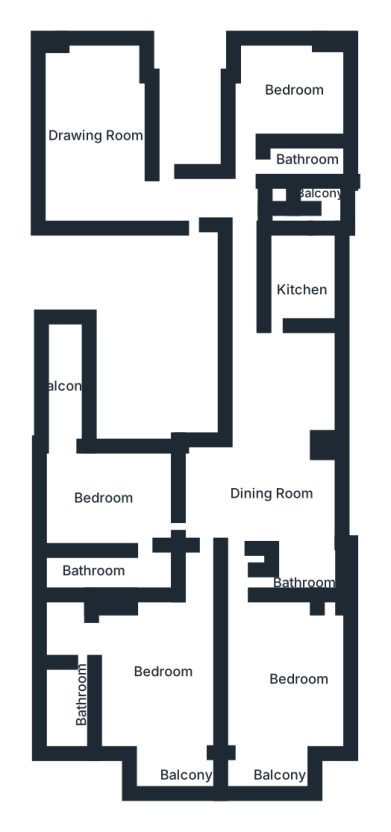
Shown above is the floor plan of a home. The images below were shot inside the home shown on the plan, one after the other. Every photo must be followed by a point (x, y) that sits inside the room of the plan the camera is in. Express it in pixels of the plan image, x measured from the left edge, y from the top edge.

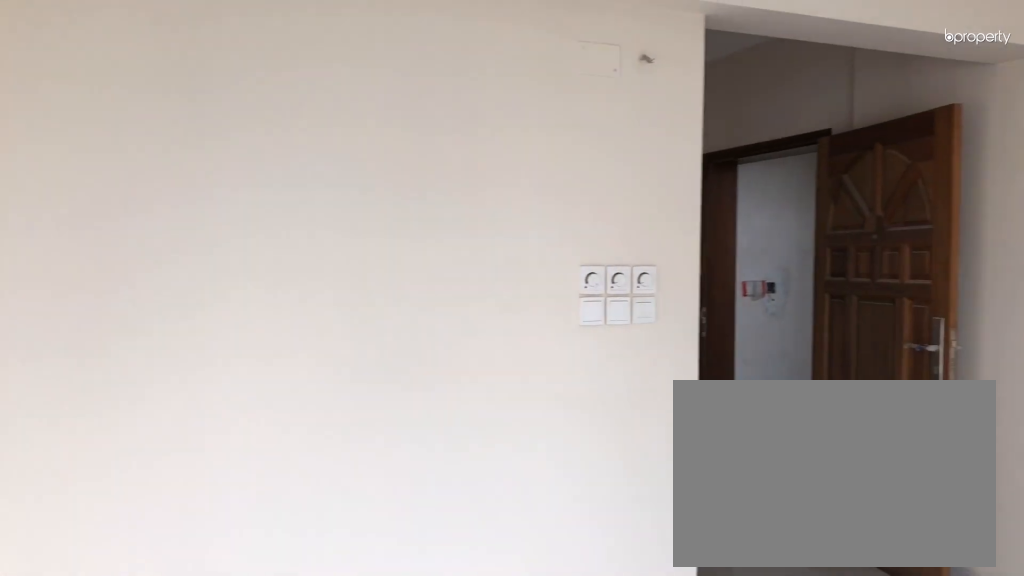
(97, 157)
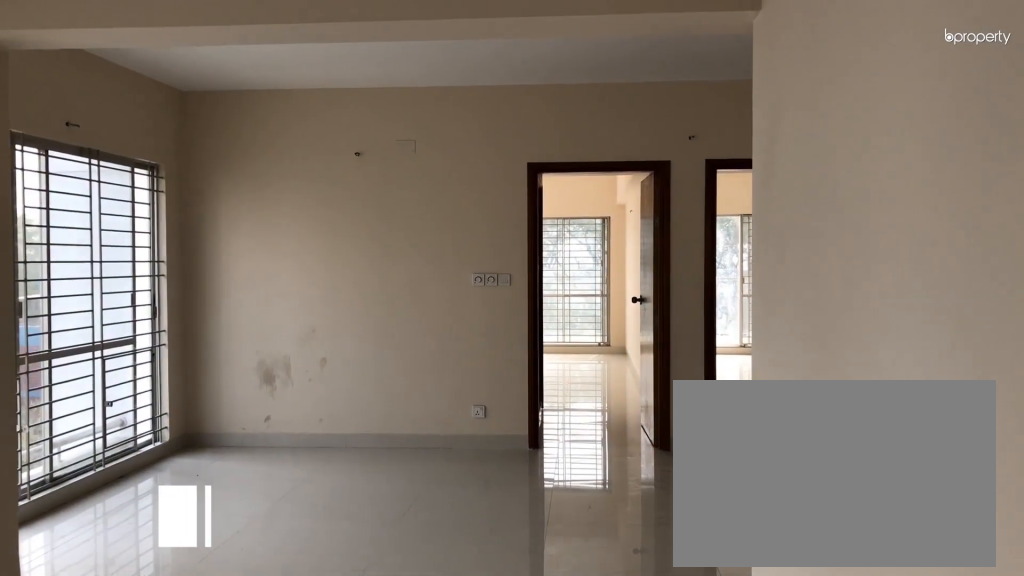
(255, 455)
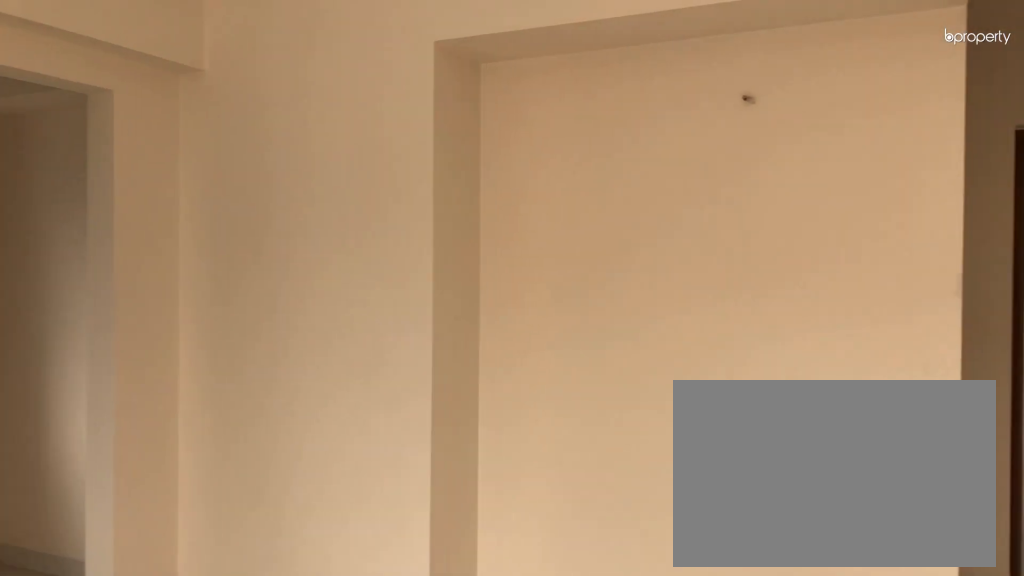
(152, 700)
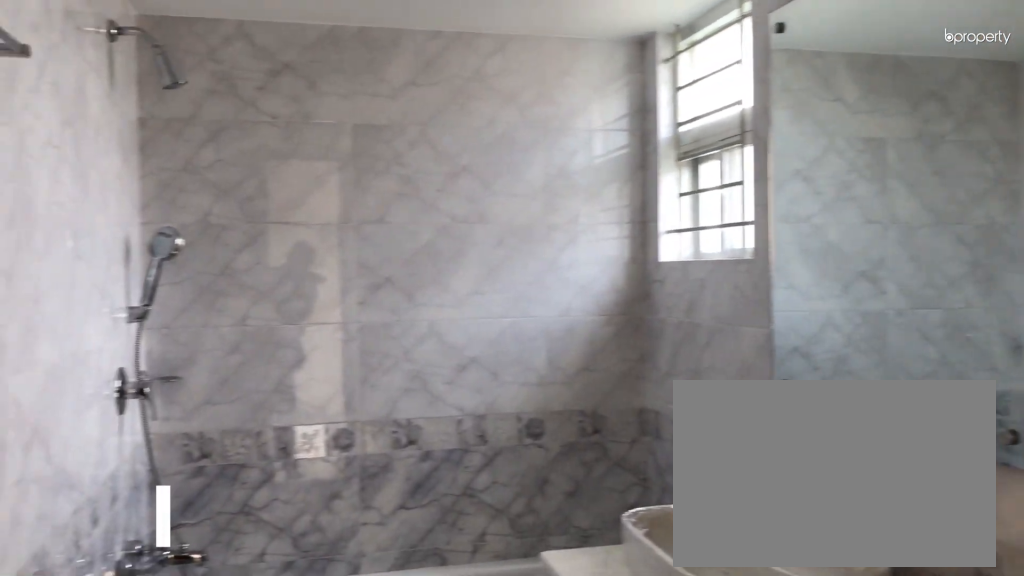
(81, 703)
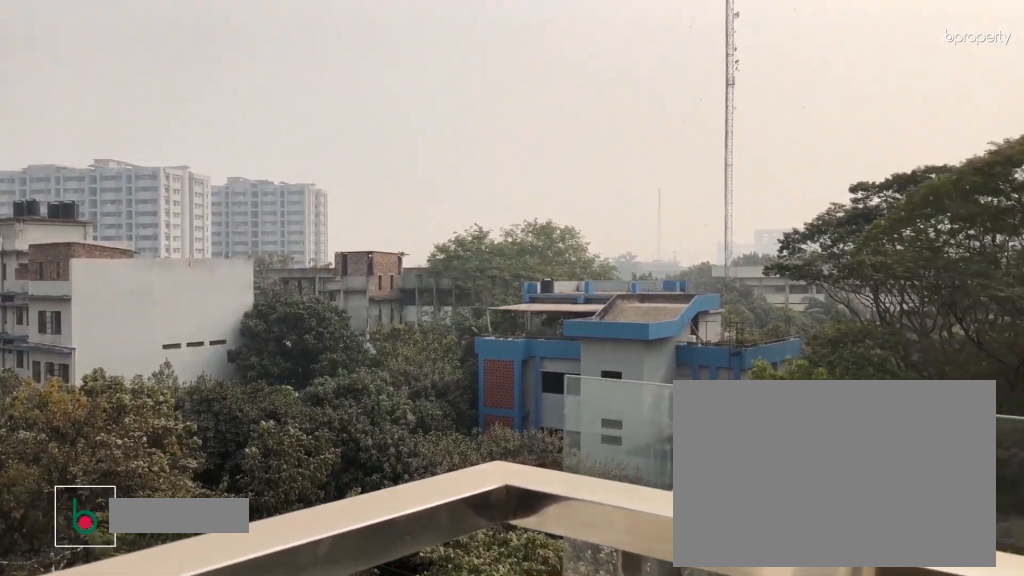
(264, 768)
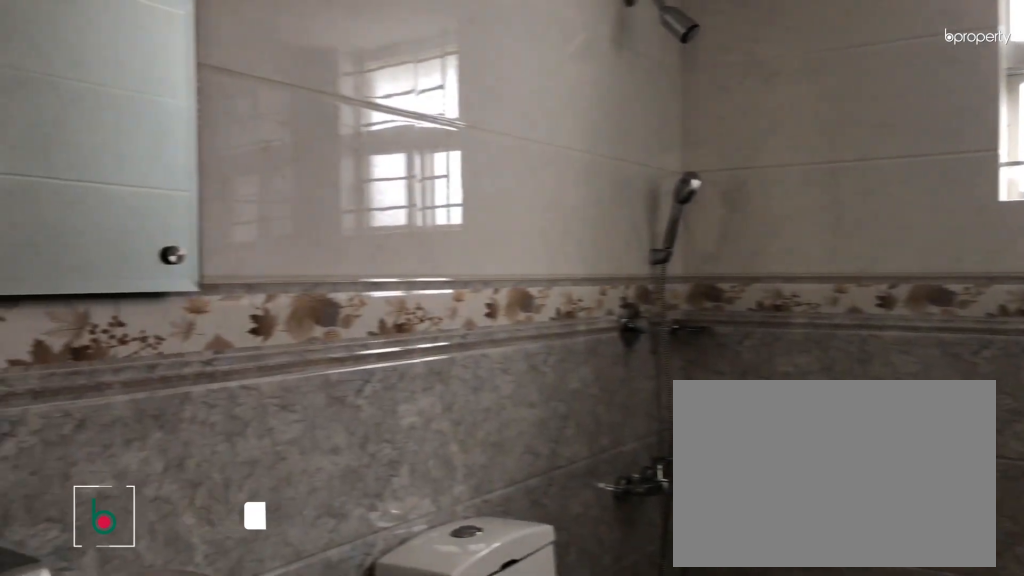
(292, 577)
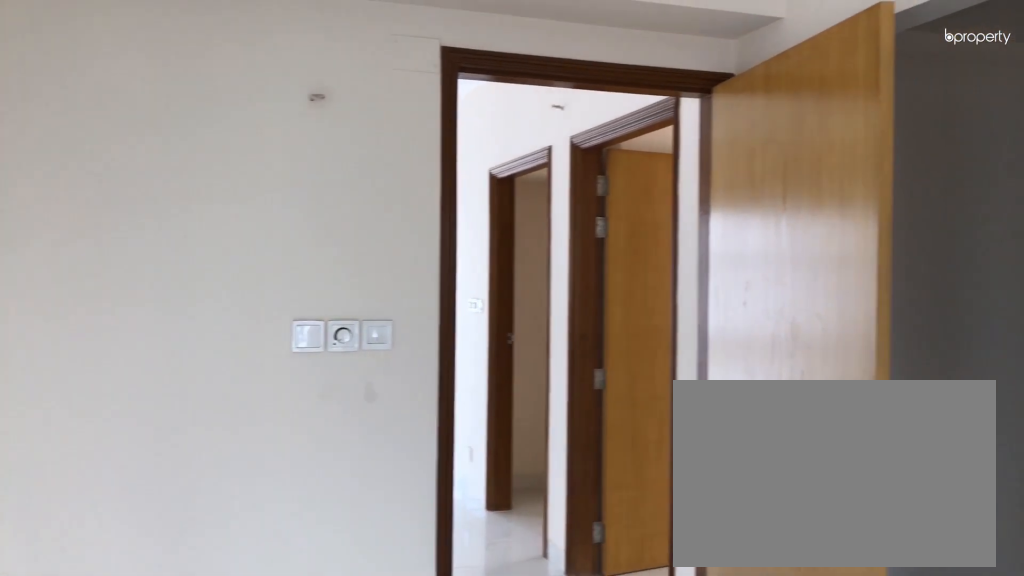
(127, 501)
